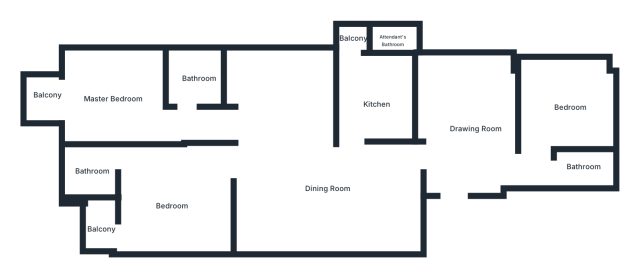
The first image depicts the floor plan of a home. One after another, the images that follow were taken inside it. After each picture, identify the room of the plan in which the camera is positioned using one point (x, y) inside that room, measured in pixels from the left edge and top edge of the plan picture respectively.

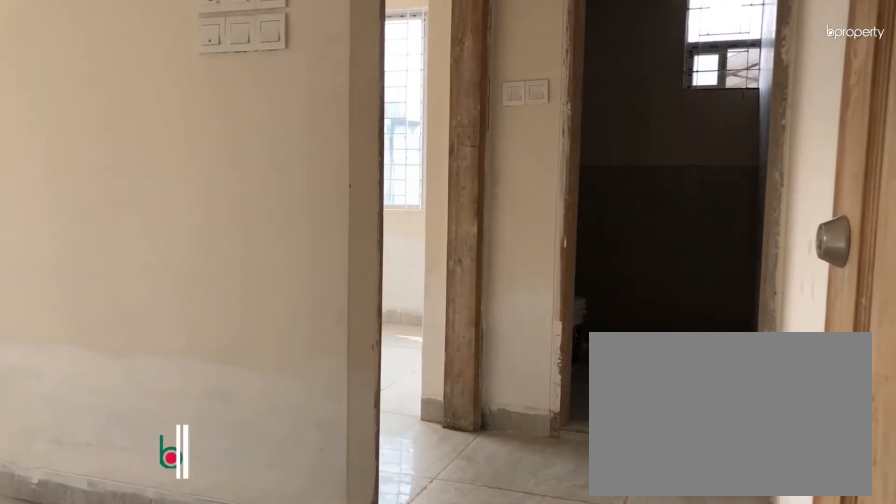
(477, 130)
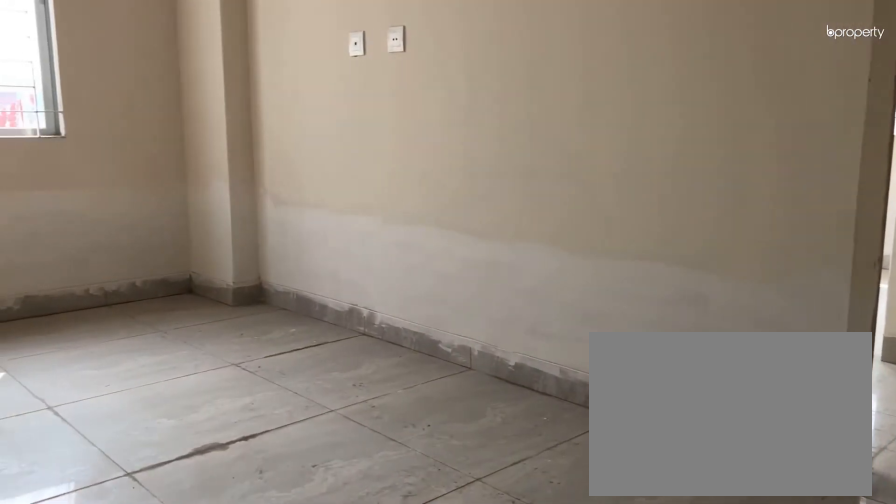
(477, 130)
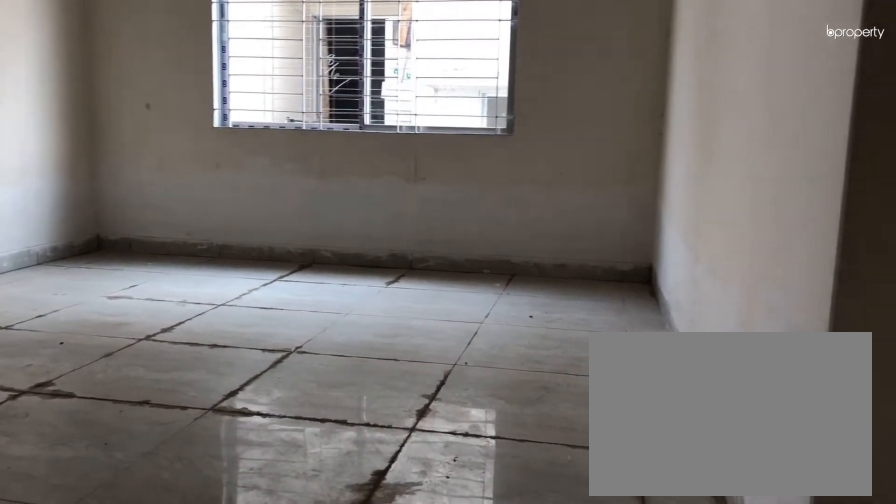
(330, 191)
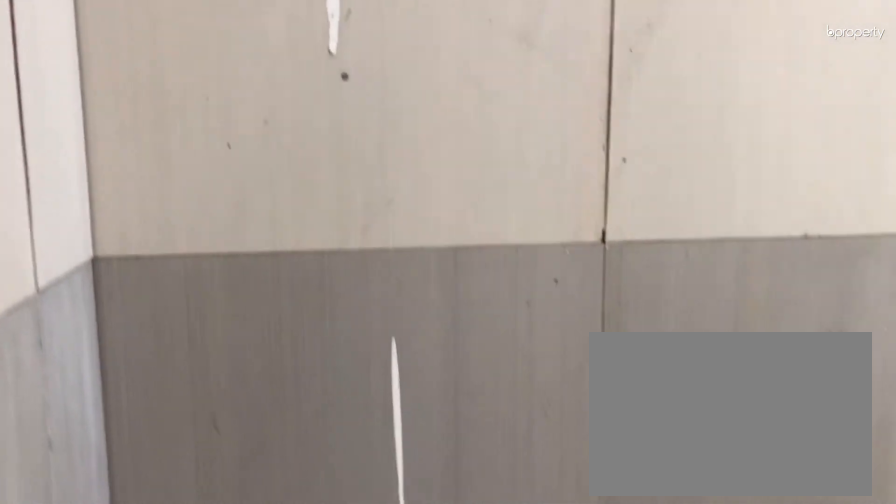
(584, 166)
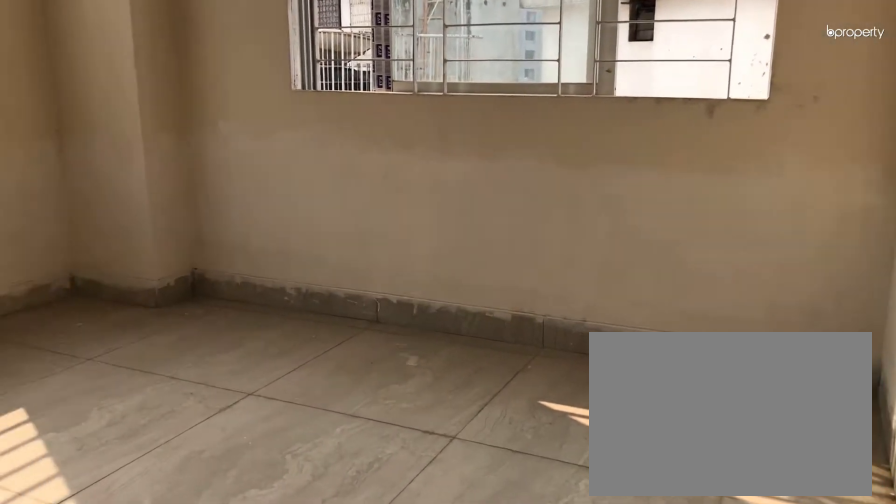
(572, 106)
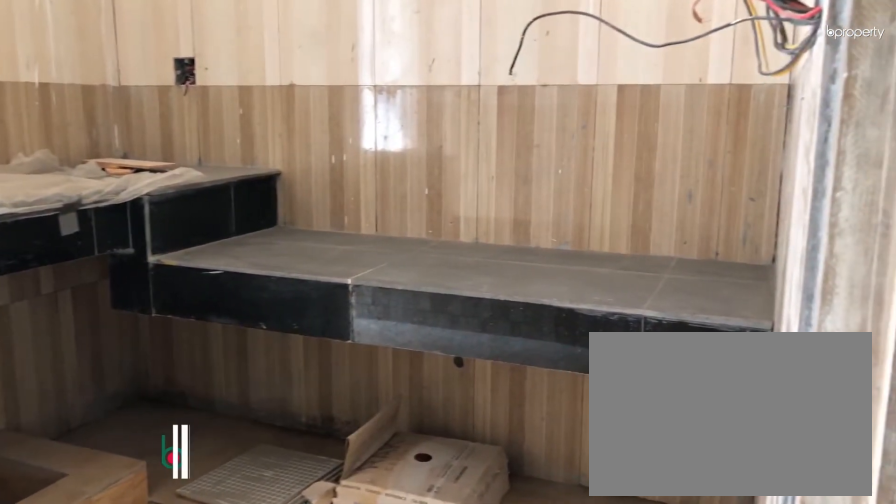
(378, 105)
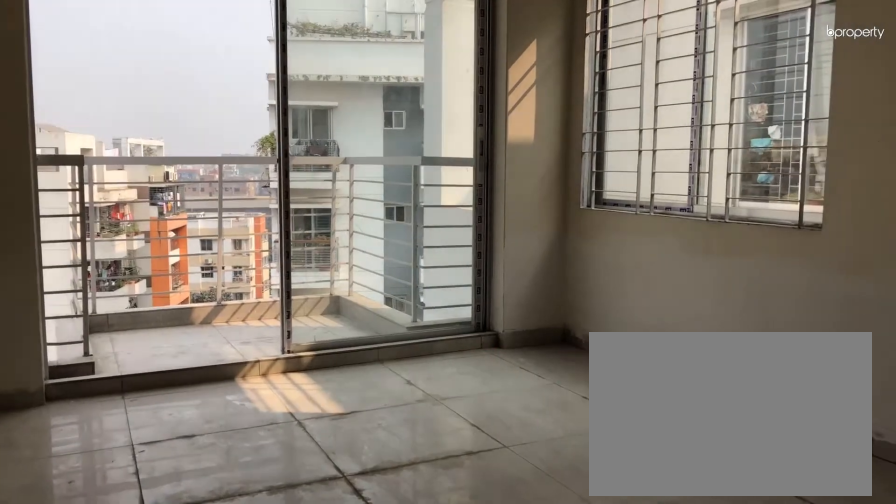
(110, 100)
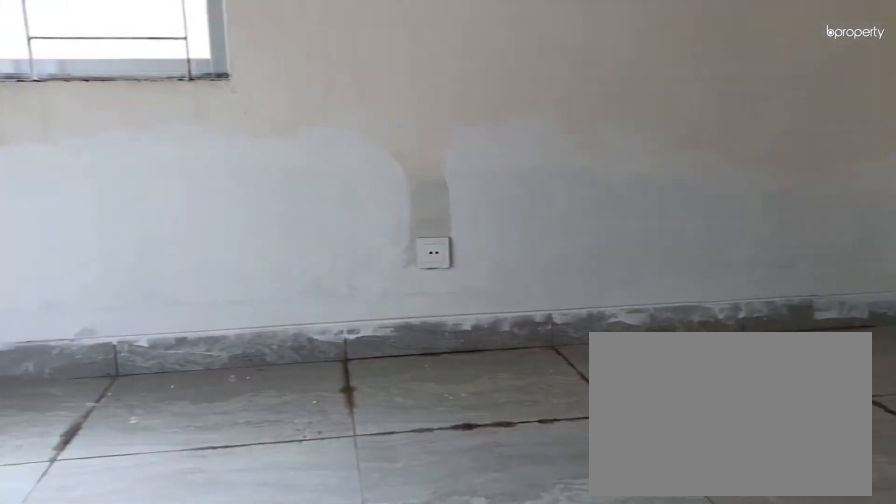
(110, 100)
